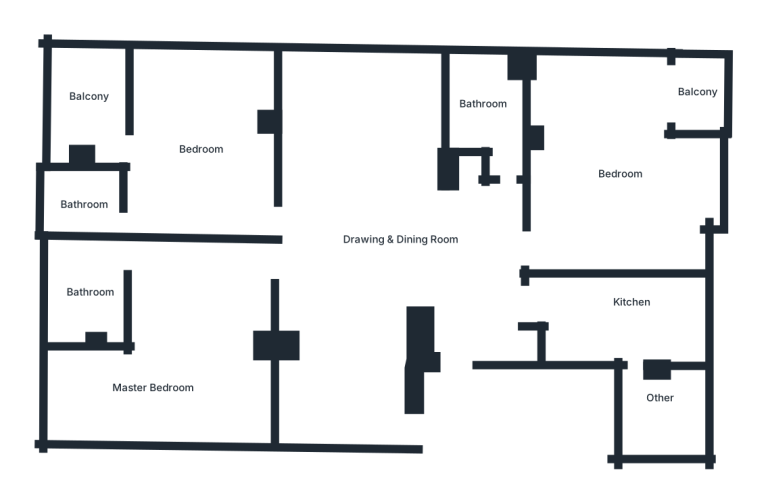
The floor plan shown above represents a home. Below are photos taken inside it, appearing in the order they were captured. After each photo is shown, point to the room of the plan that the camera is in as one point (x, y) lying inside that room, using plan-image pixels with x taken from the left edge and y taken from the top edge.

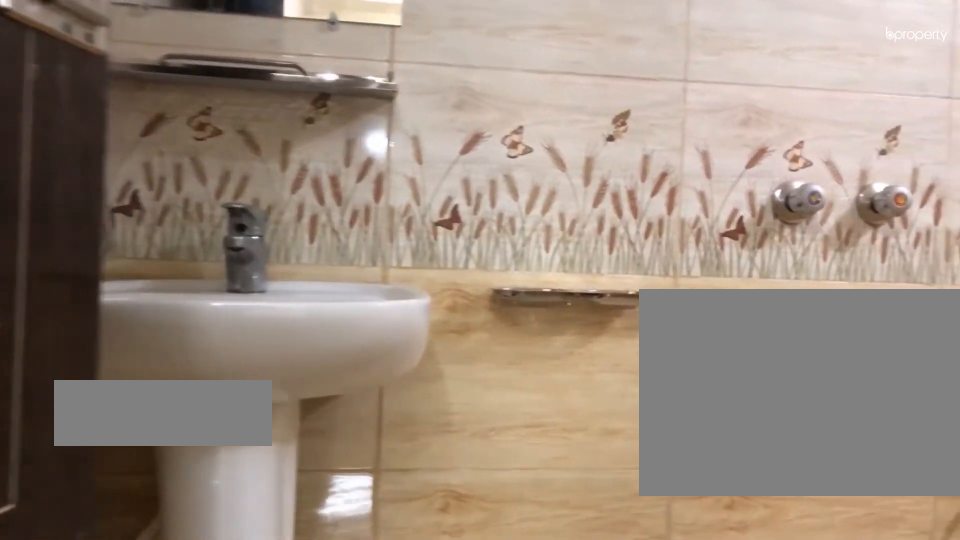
(83, 198)
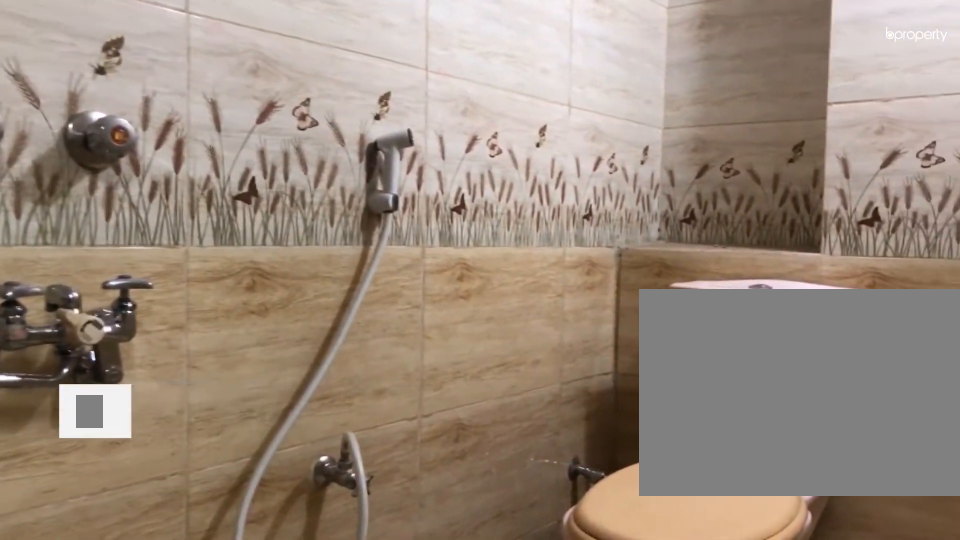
(83, 198)
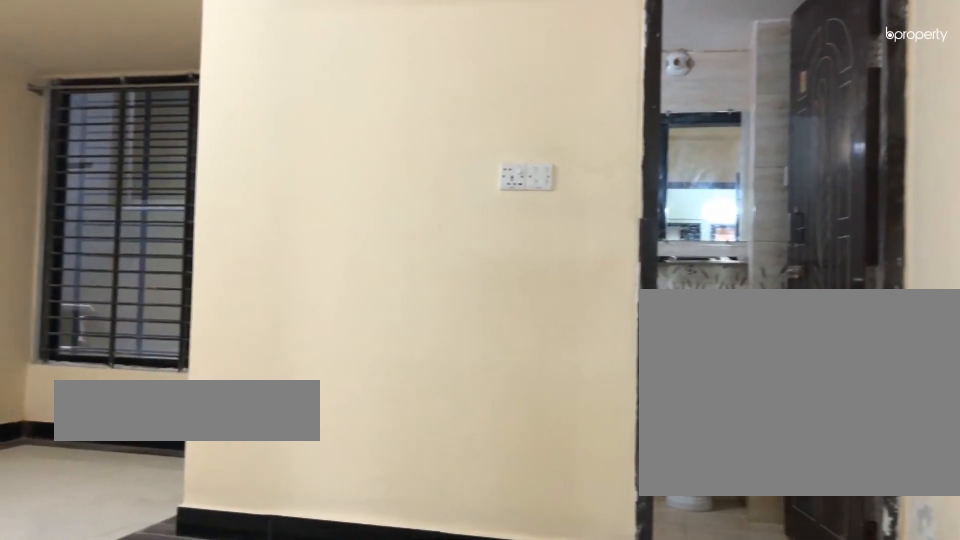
(180, 340)
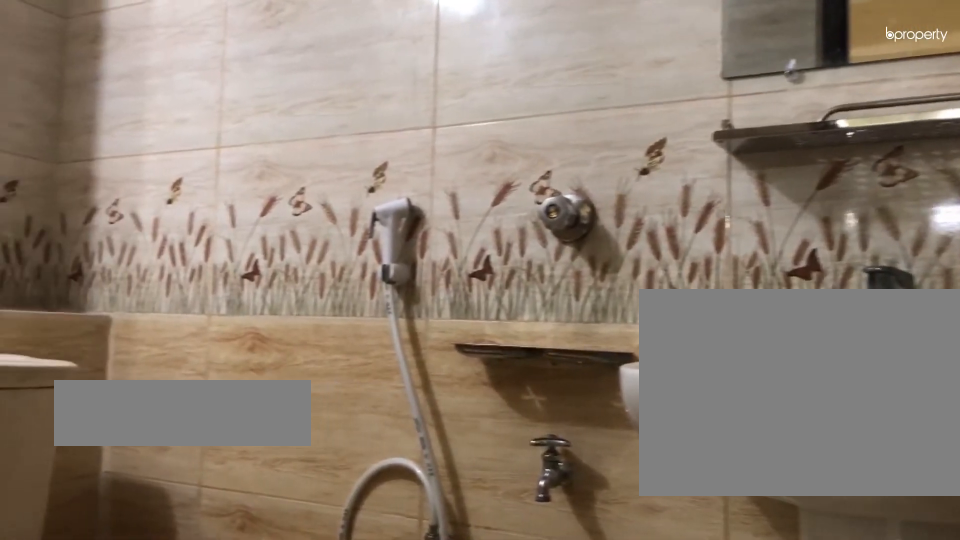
(101, 309)
